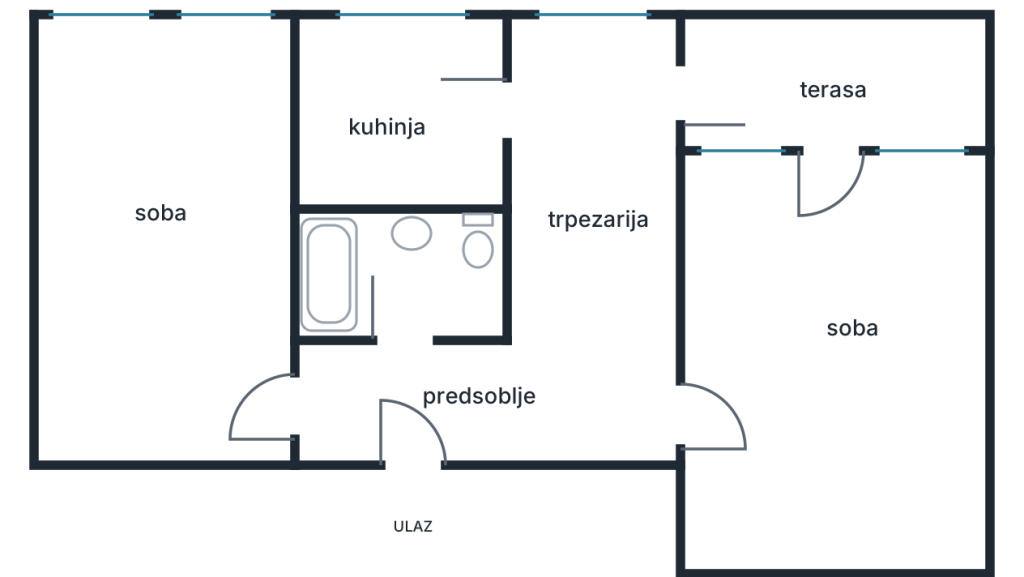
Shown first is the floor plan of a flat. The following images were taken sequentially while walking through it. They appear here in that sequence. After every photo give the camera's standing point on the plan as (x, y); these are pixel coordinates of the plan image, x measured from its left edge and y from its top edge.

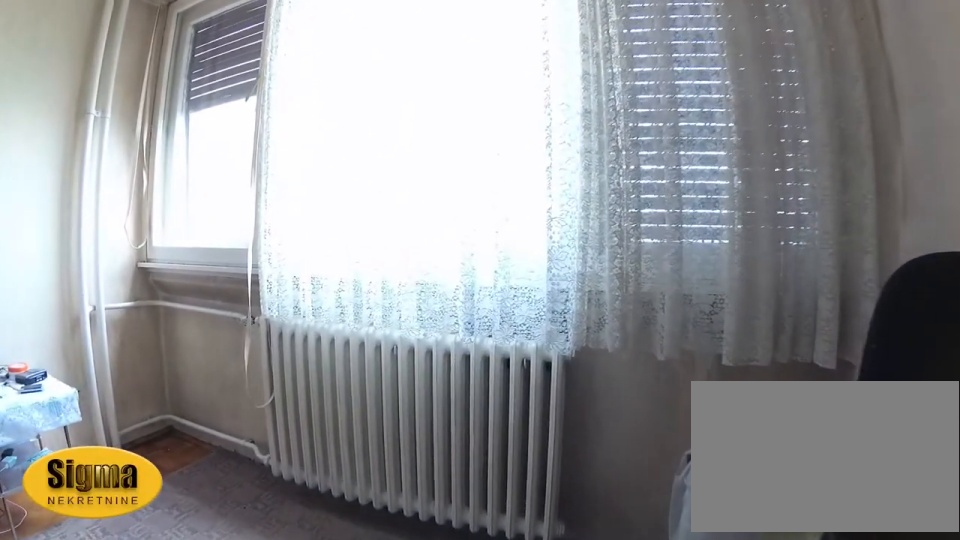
(247, 154)
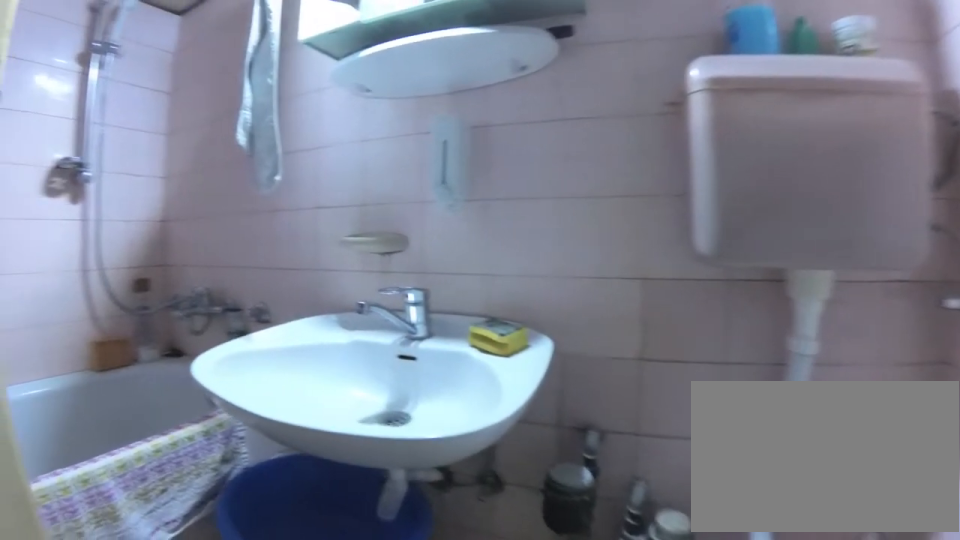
(411, 297)
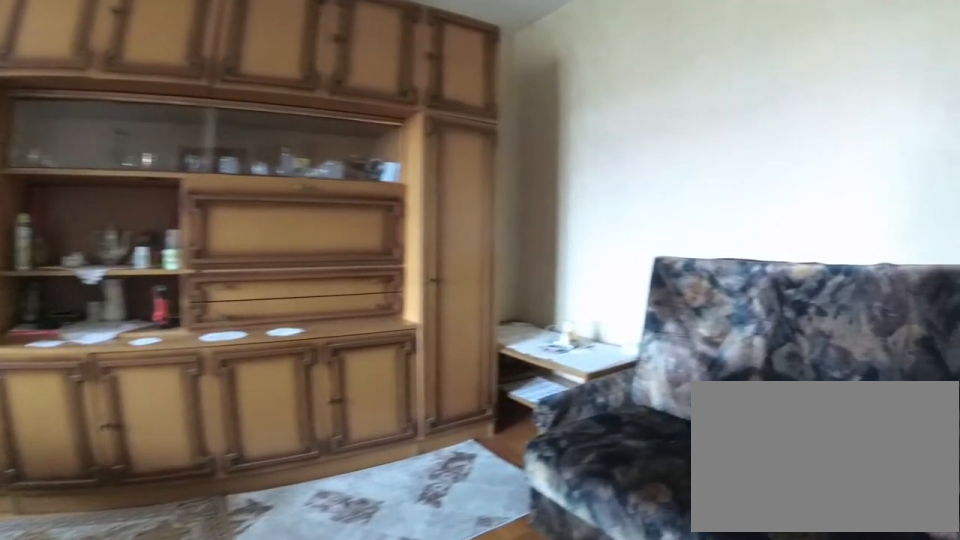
(744, 420)
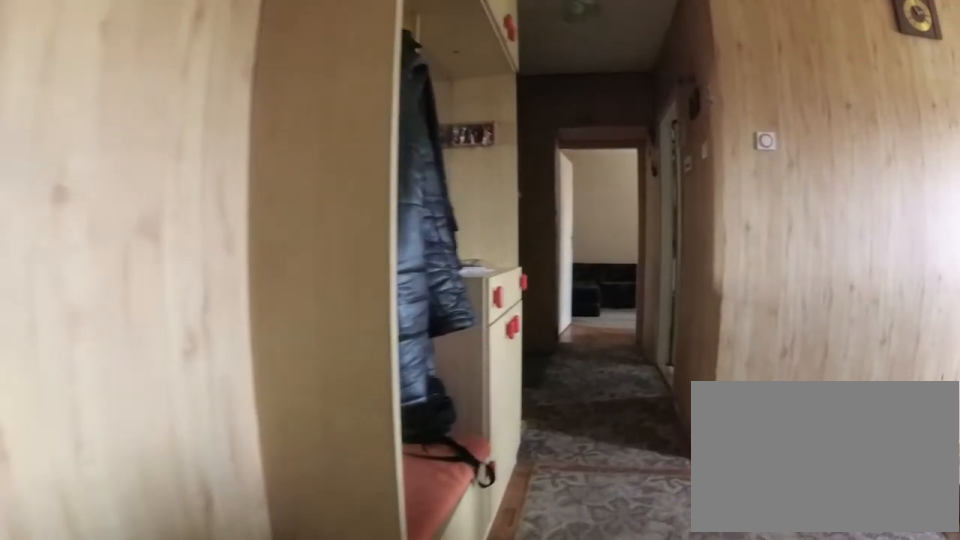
(695, 407)
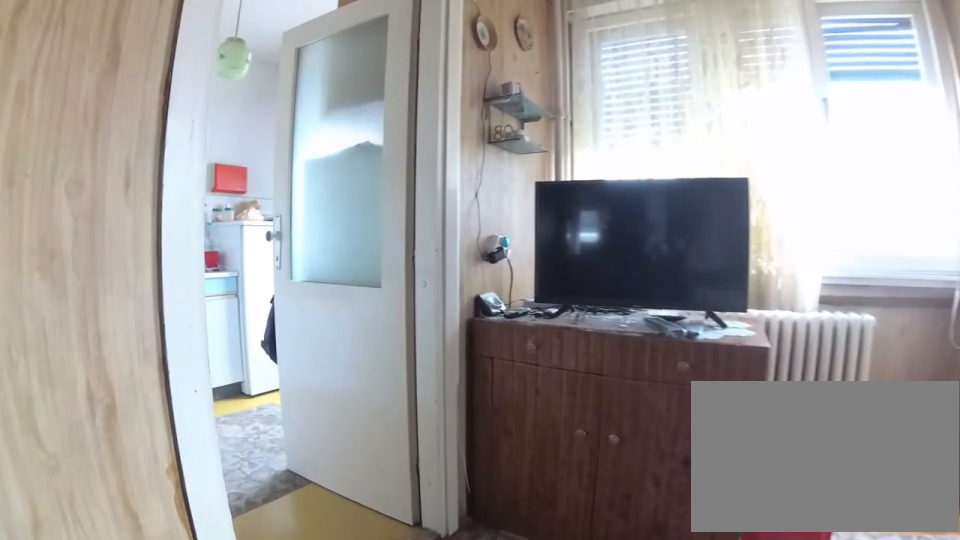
(590, 189)
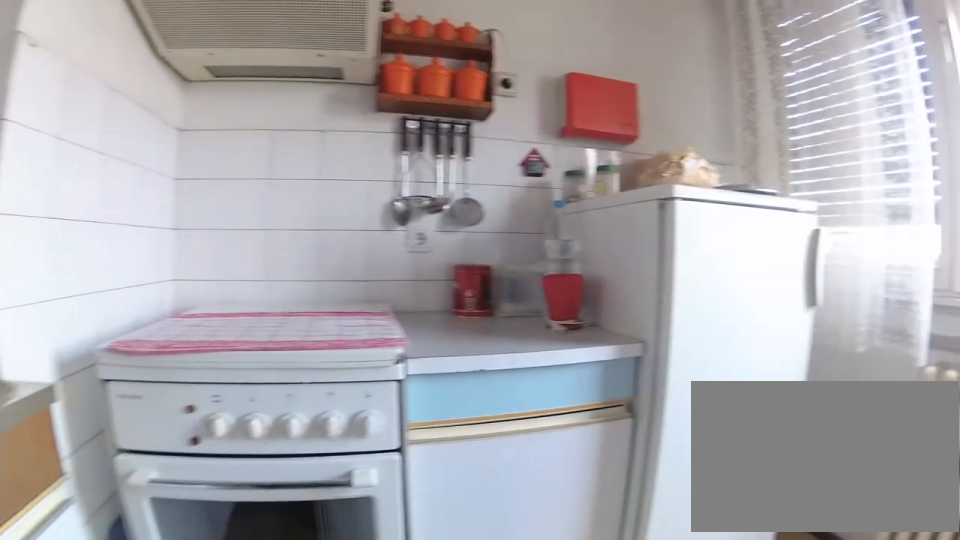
(396, 130)
